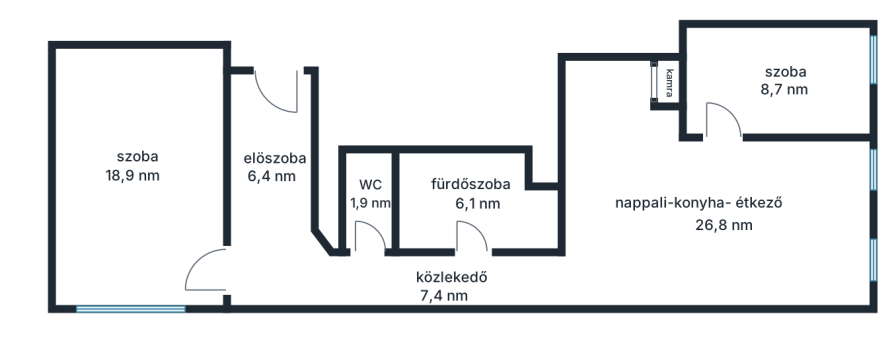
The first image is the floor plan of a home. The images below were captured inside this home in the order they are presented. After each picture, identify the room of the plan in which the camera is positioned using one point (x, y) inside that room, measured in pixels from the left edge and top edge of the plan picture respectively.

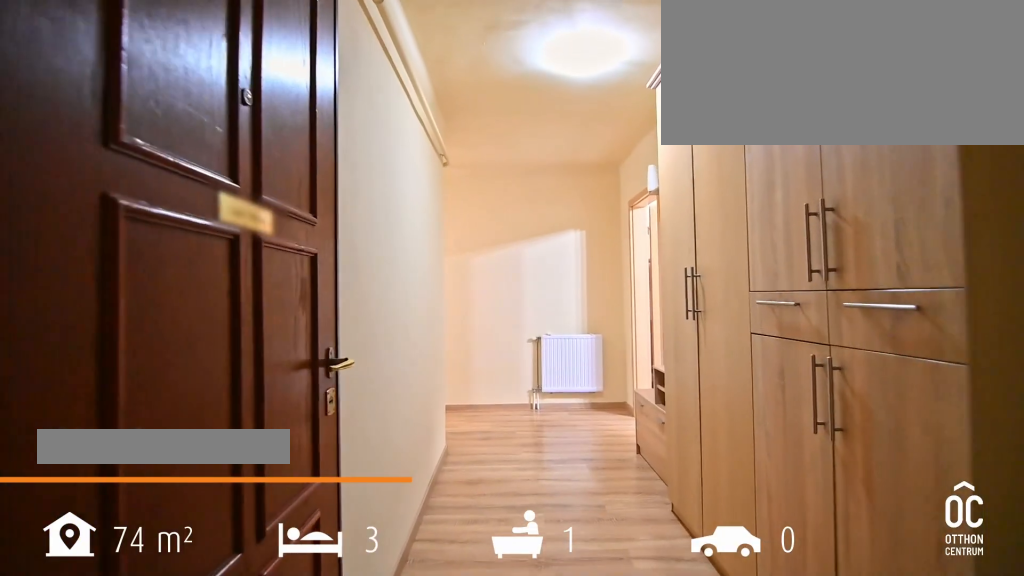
(269, 184)
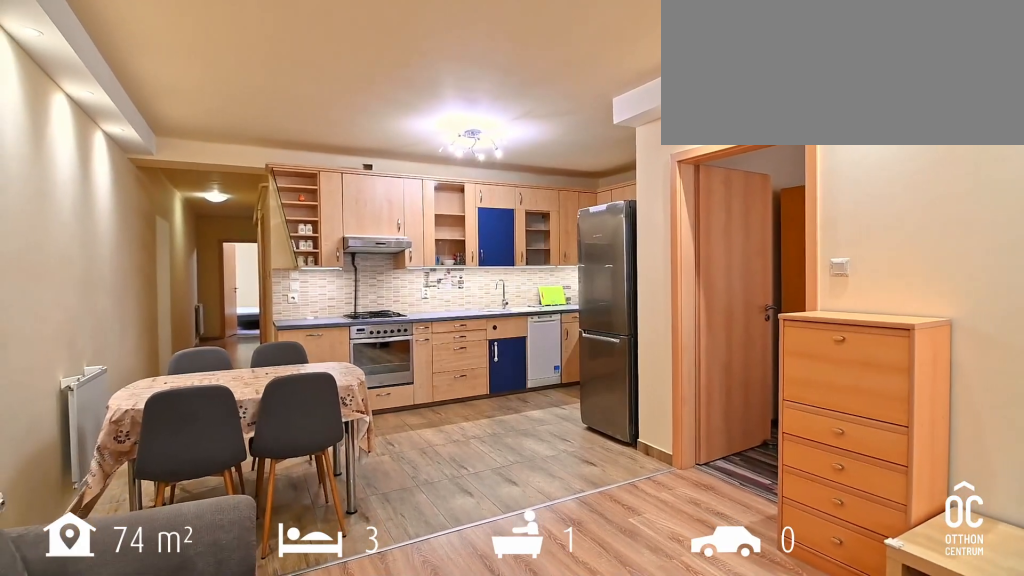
(714, 216)
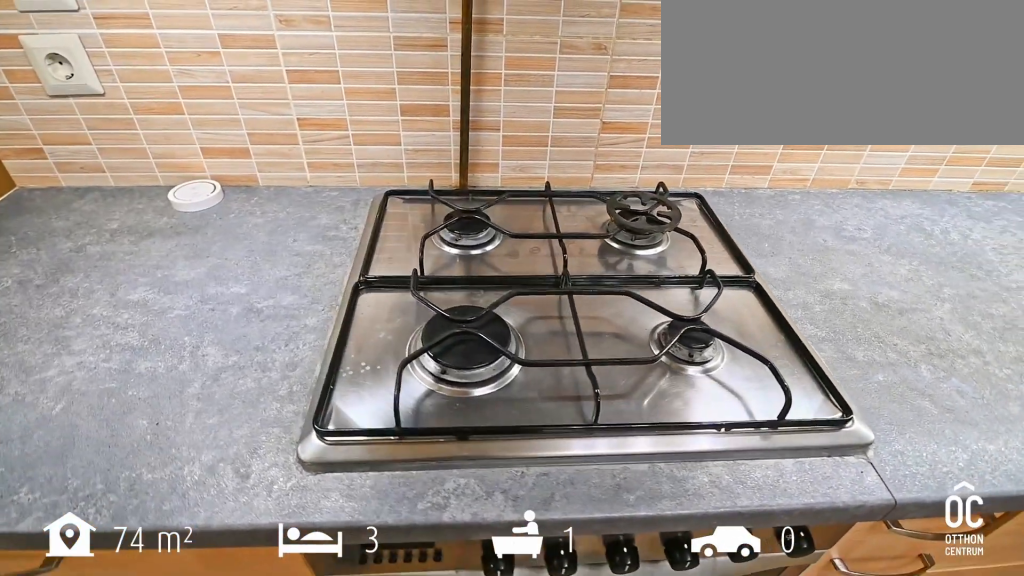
(714, 216)
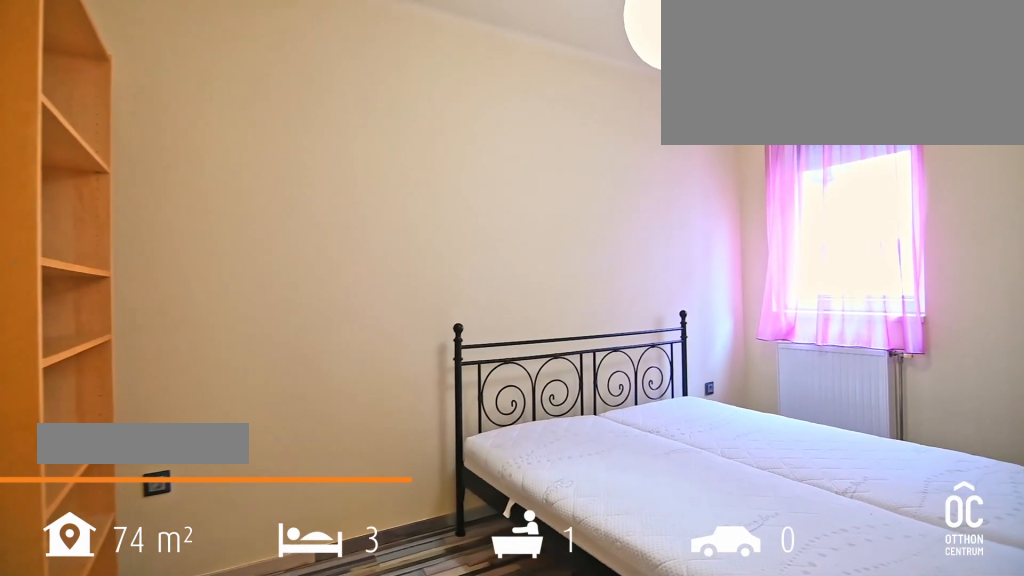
(777, 76)
